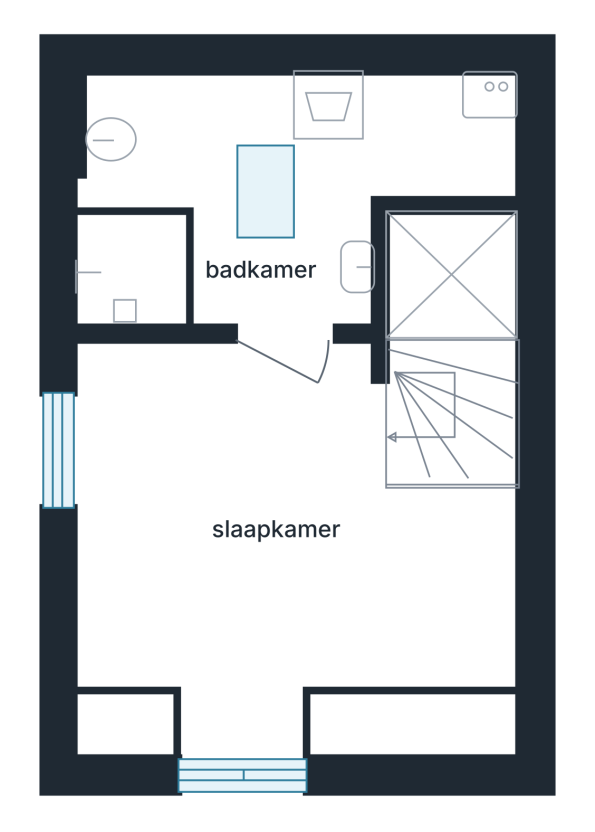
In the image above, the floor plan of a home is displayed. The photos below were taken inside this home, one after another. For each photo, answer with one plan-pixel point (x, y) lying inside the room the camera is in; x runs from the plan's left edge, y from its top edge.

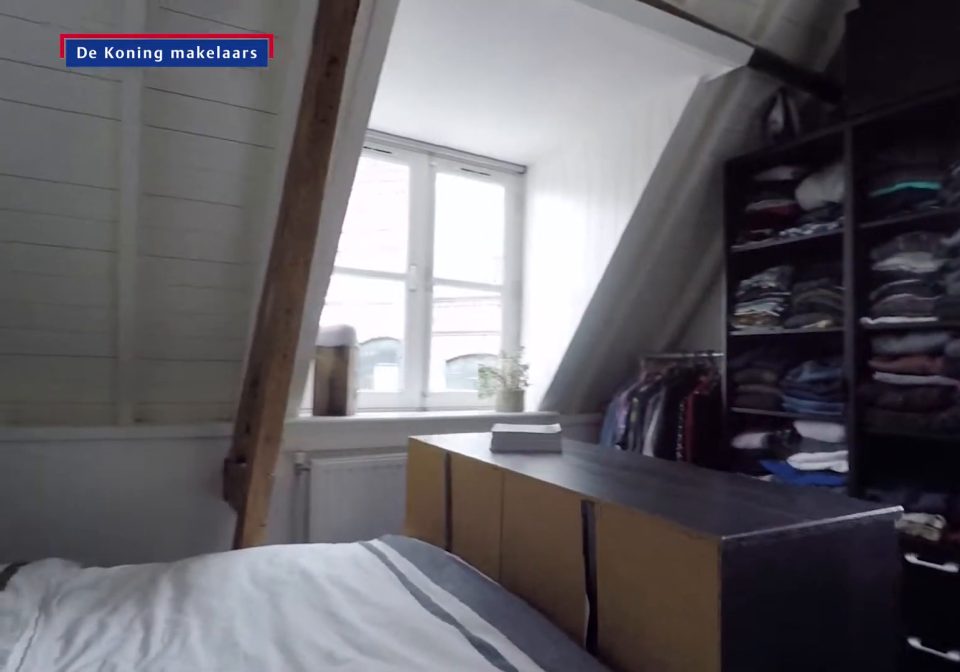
(251, 732)
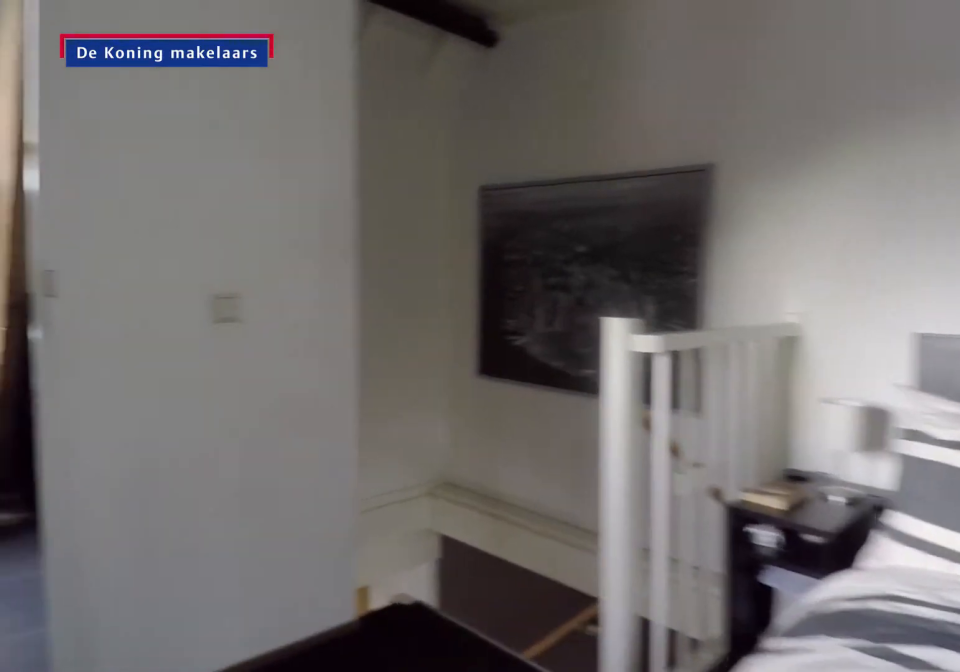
(251, 732)
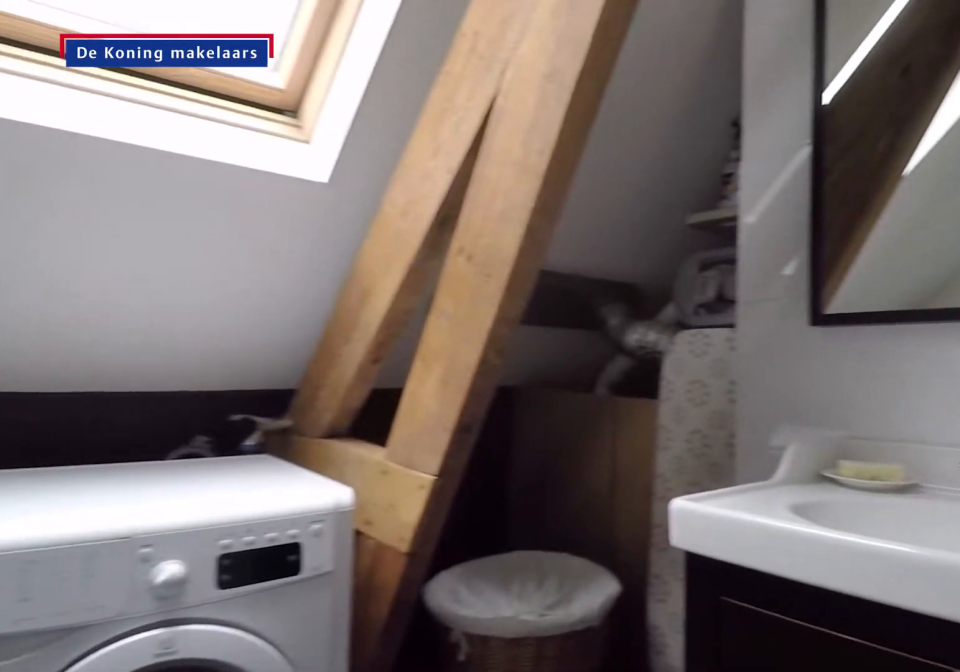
(267, 211)
